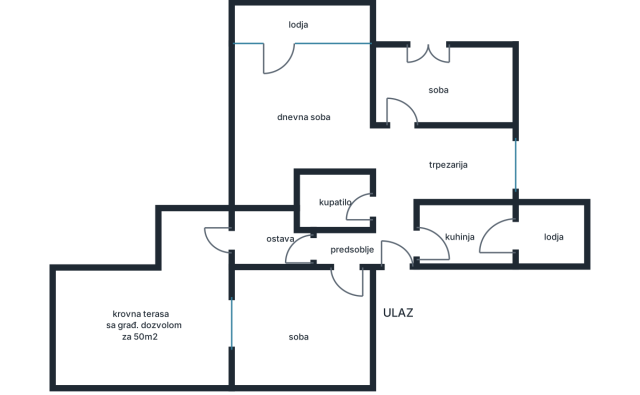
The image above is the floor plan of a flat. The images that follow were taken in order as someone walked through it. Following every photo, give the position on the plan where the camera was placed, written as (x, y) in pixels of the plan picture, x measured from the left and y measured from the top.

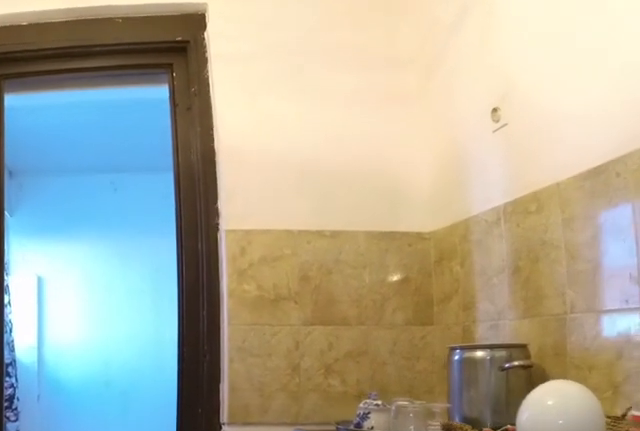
(419, 251)
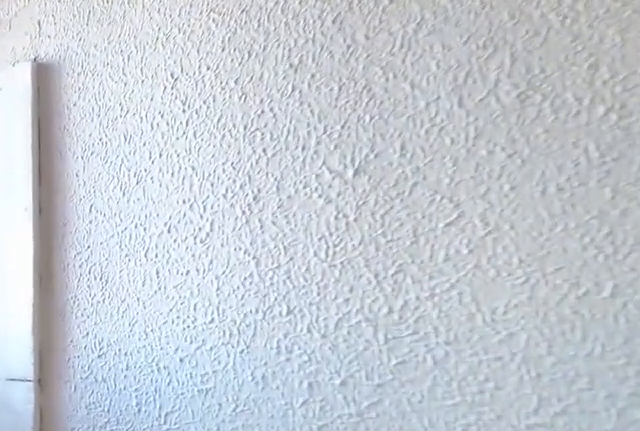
(559, 257)
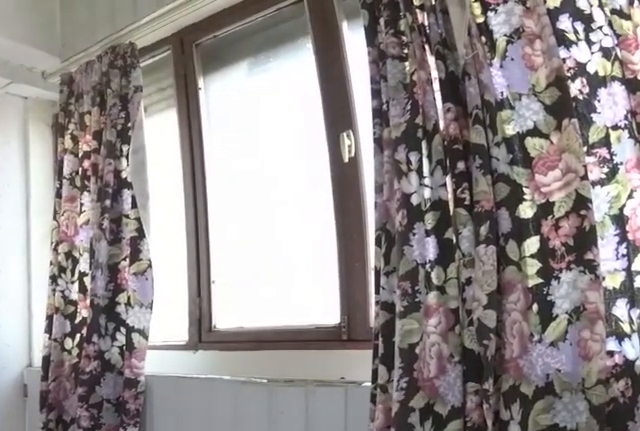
(583, 256)
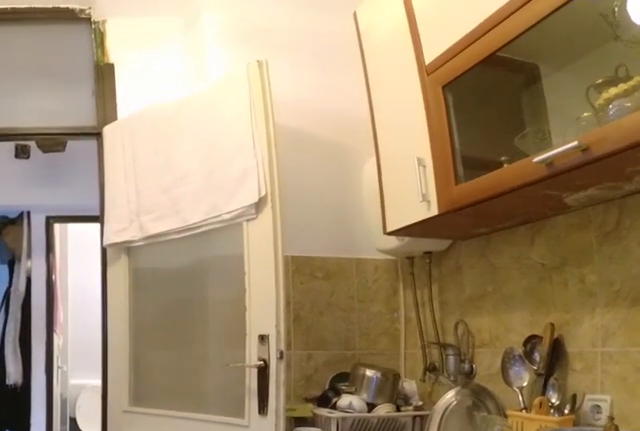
(515, 238)
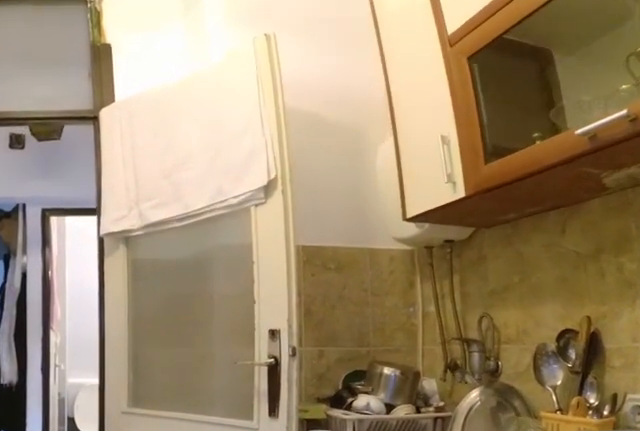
(507, 238)
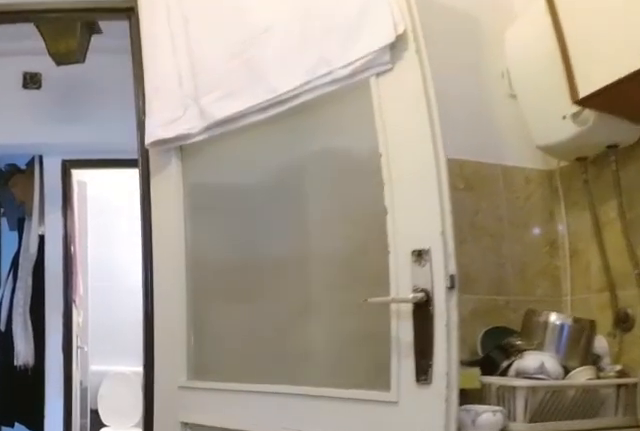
(476, 238)
